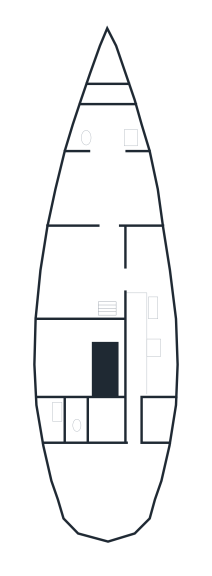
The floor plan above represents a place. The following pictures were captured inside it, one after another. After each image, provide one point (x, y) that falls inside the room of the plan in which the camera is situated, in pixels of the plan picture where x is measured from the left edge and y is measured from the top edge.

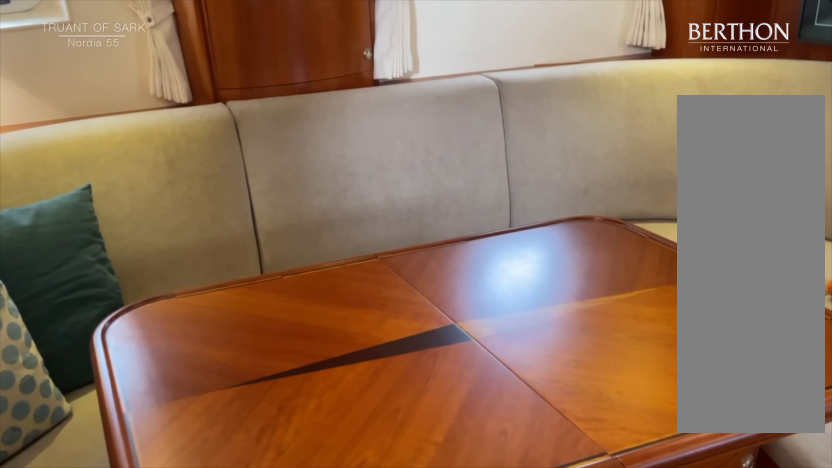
(104, 271)
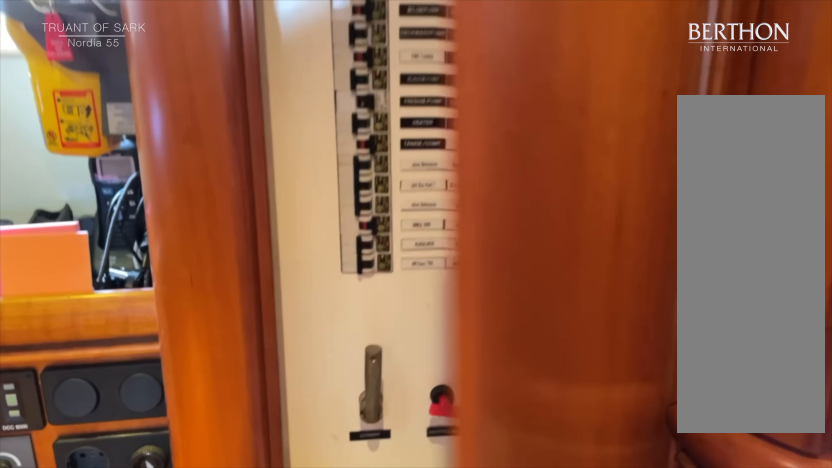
(104, 272)
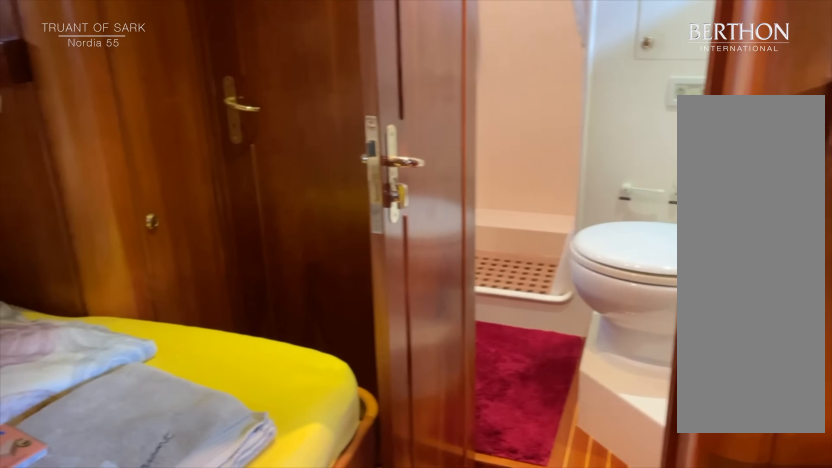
(104, 191)
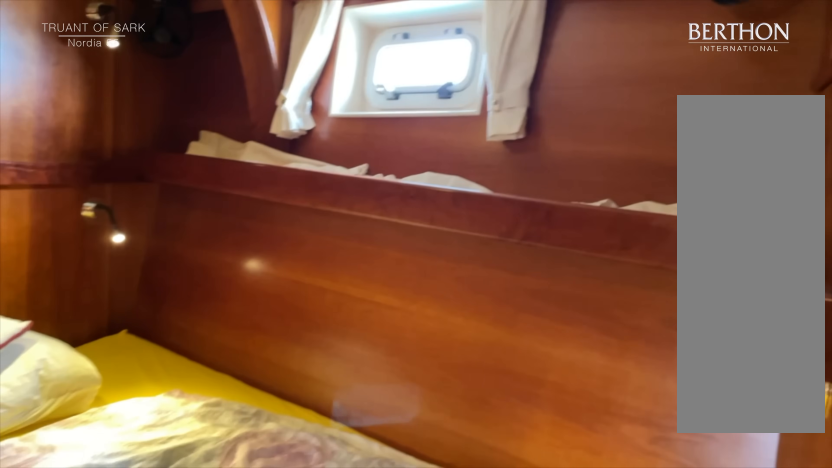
(104, 191)
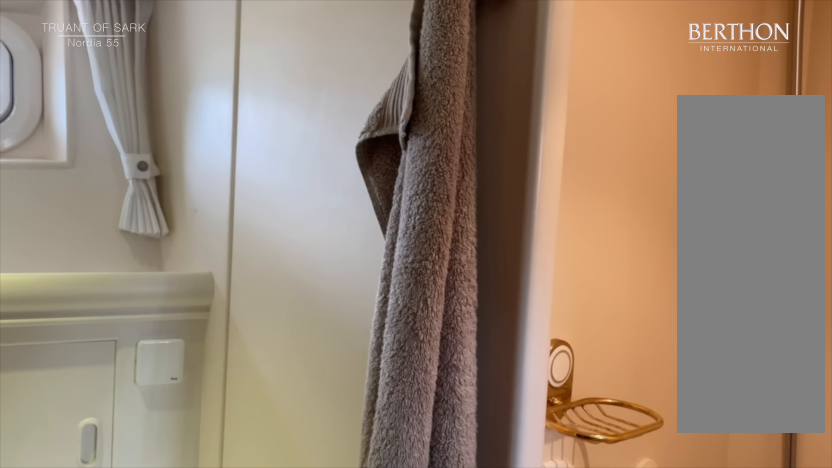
(104, 133)
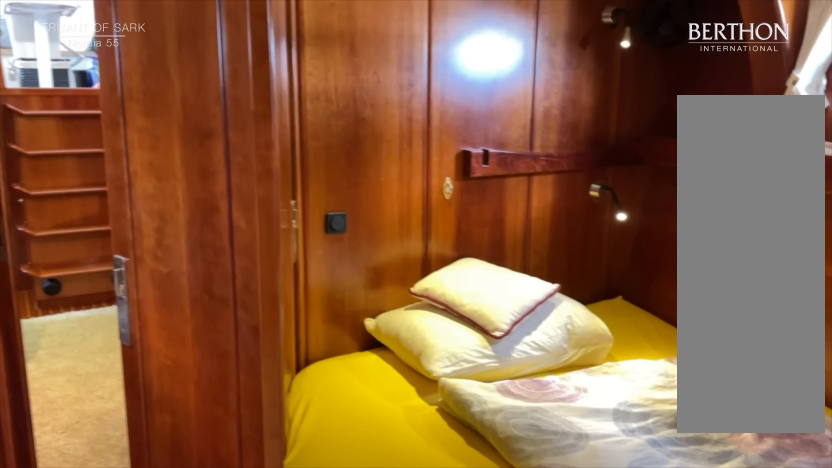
(104, 190)
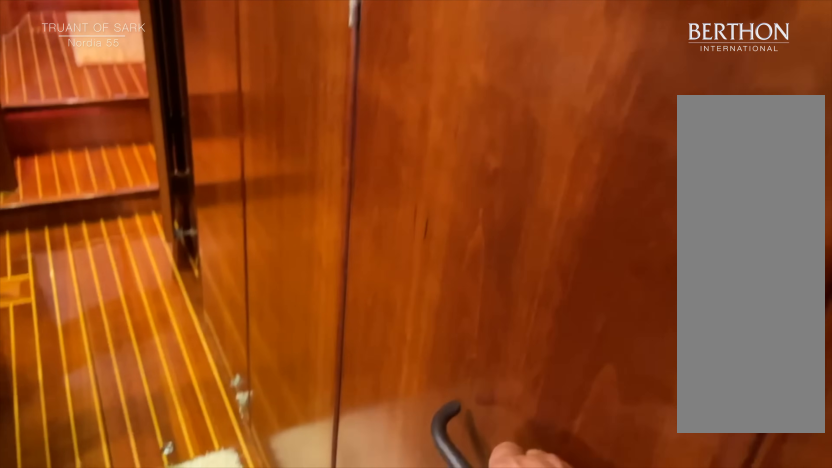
(151, 338)
